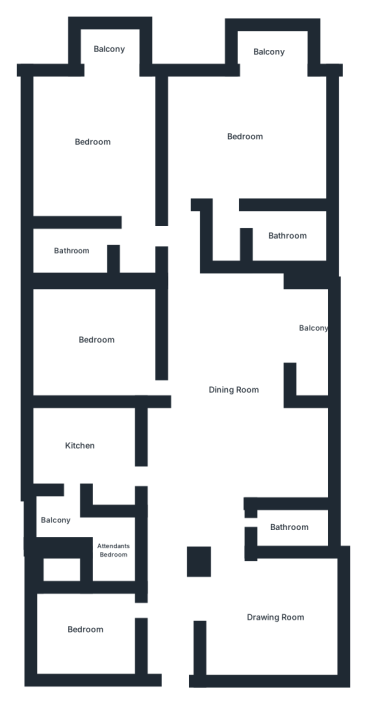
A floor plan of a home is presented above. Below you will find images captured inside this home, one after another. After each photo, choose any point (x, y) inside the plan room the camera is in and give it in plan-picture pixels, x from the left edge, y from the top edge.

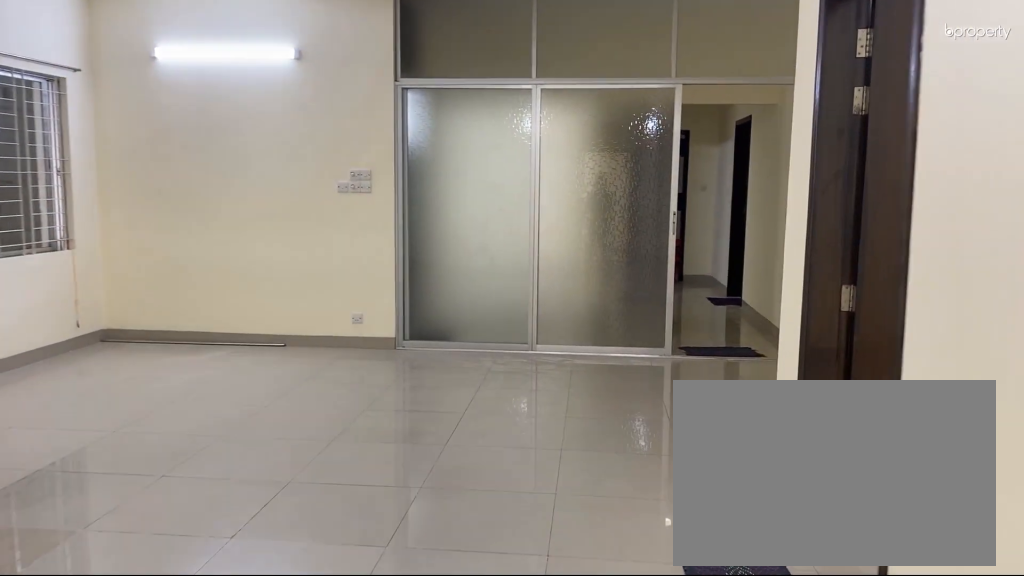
(232, 390)
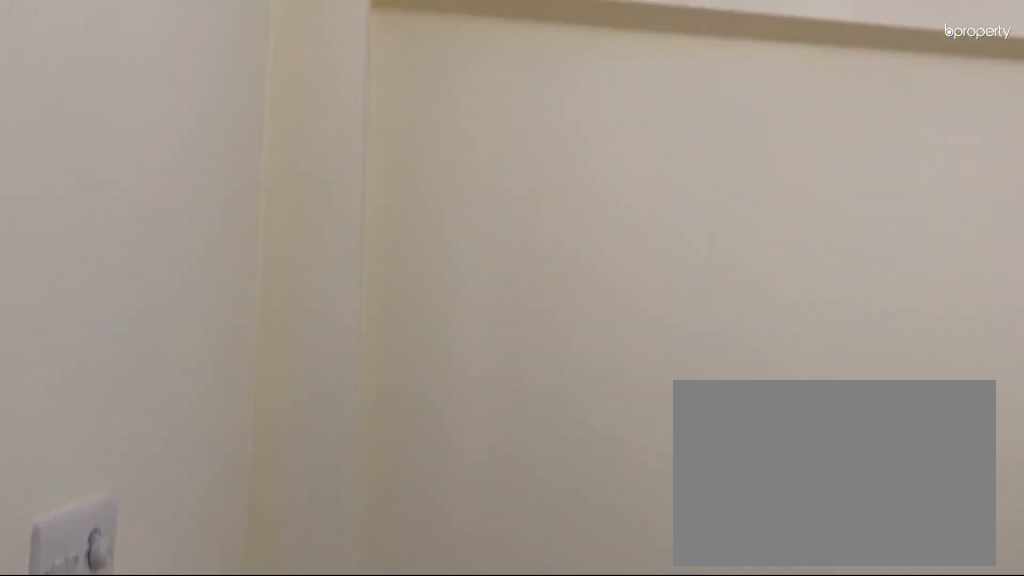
(84, 628)
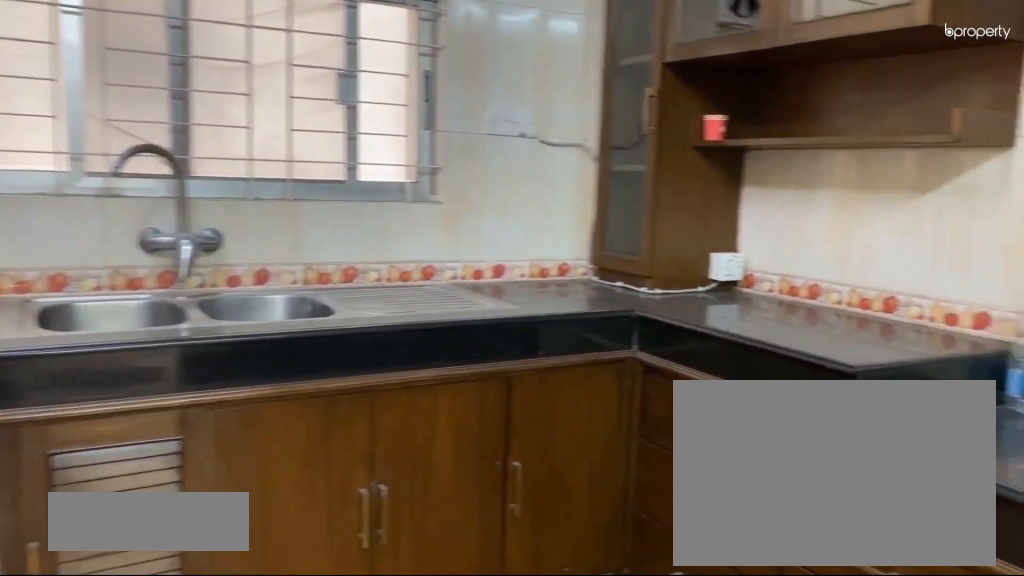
(81, 444)
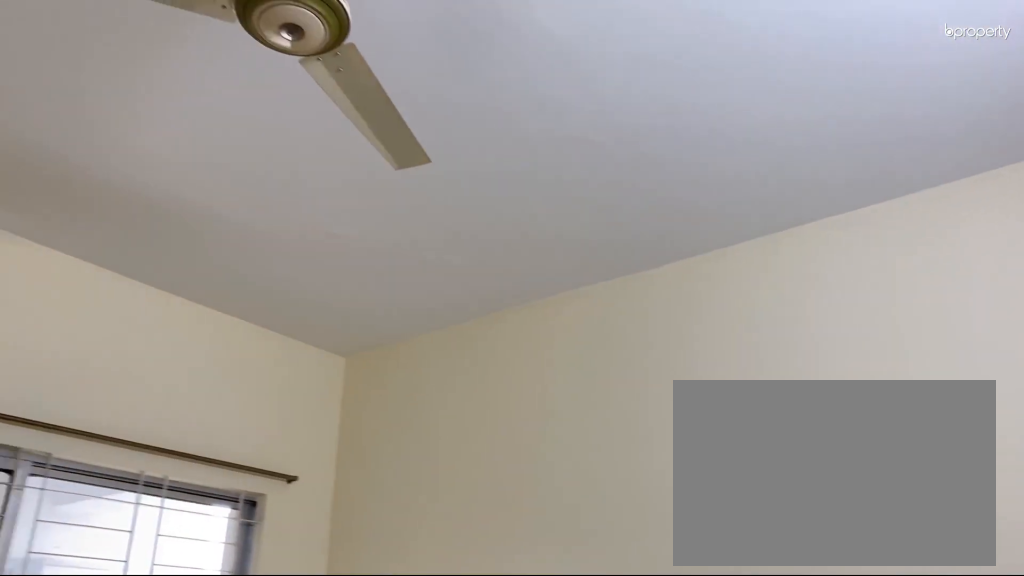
(97, 340)
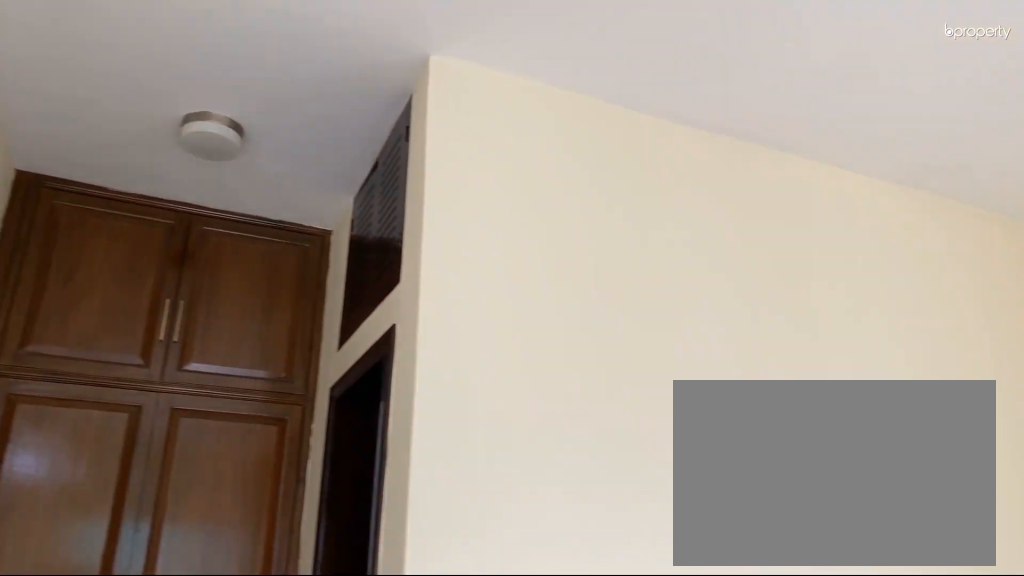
(92, 146)
